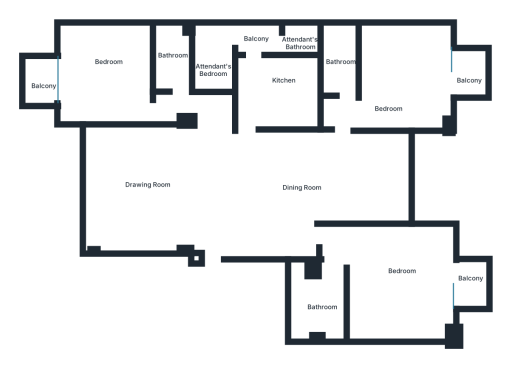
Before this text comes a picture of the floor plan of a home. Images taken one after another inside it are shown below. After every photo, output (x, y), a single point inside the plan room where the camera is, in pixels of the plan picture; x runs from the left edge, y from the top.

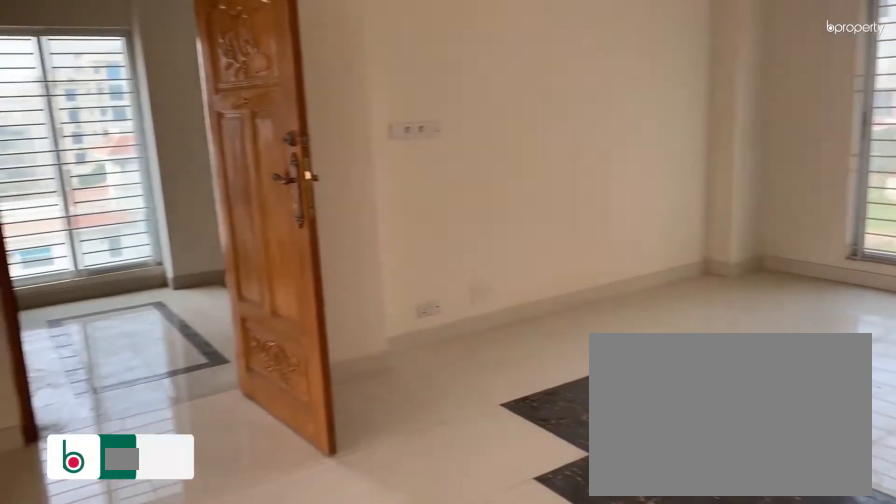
(183, 192)
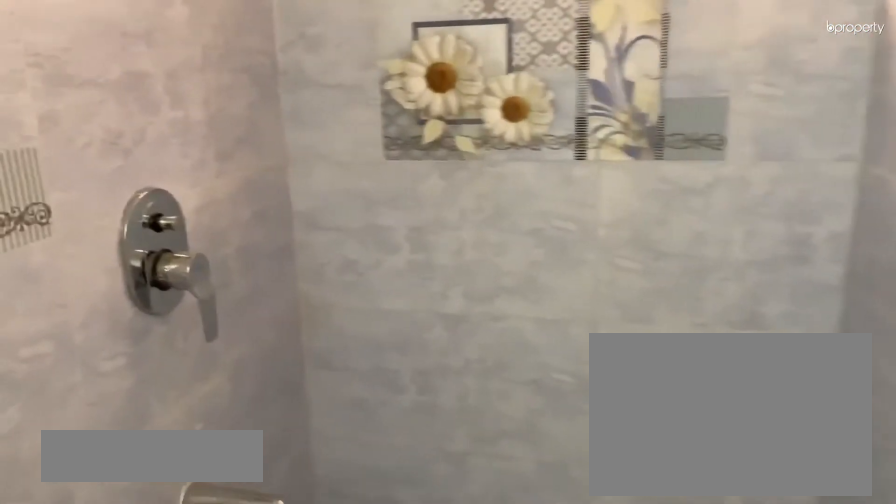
(172, 63)
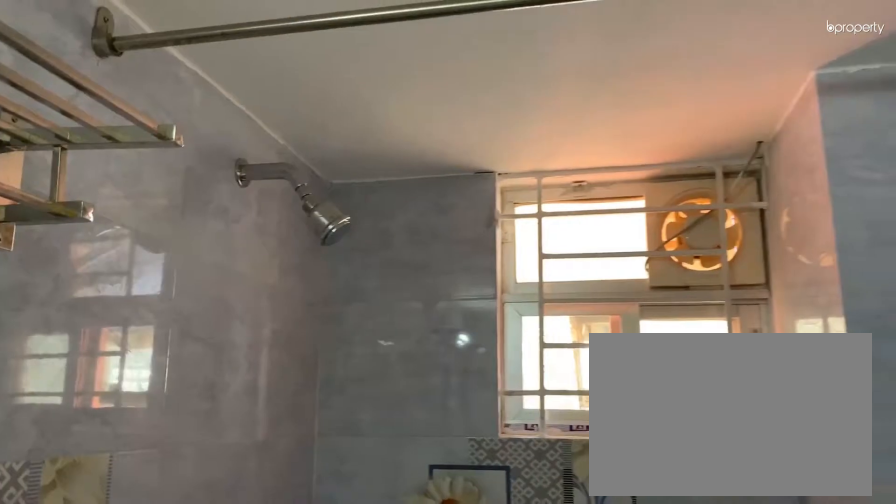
(172, 63)
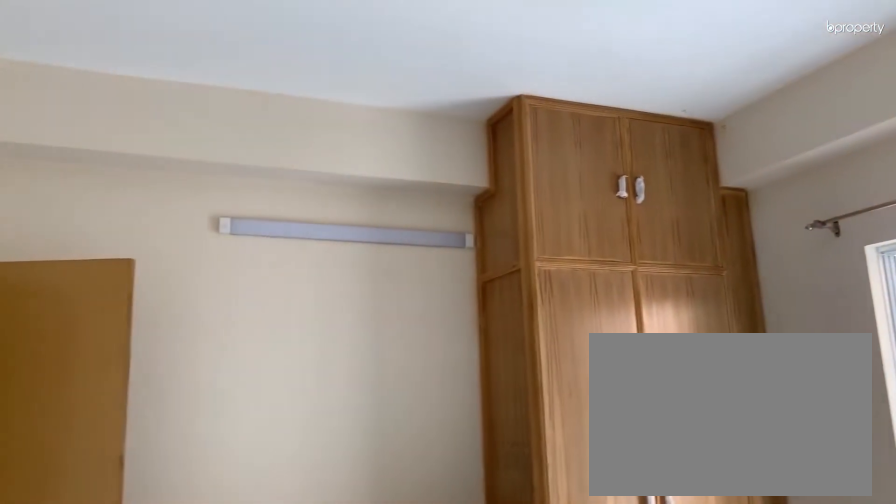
(104, 83)
